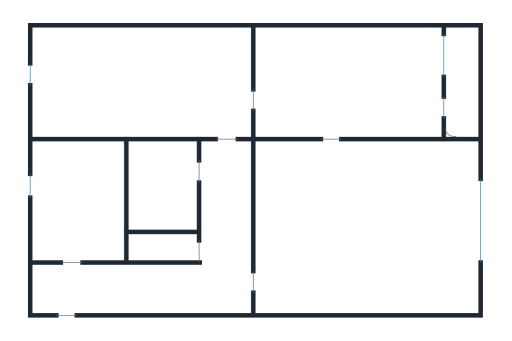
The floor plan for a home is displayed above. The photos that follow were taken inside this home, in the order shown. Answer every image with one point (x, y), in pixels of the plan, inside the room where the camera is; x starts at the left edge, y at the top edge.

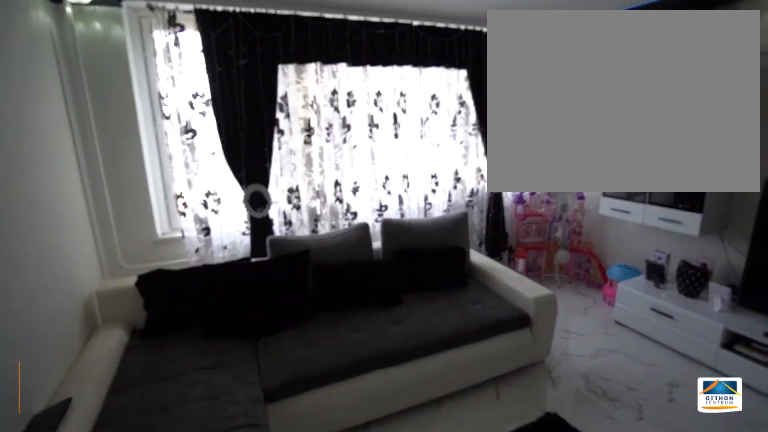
(363, 228)
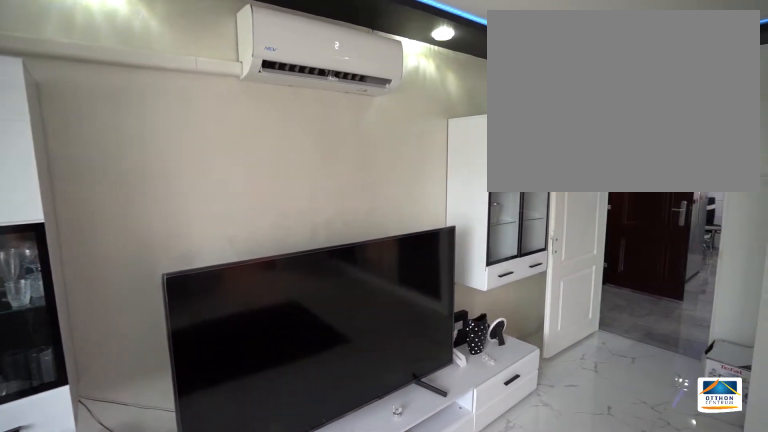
(363, 228)
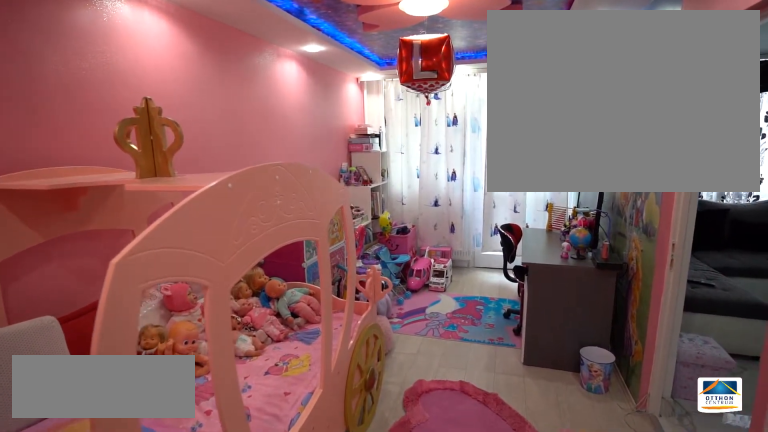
(346, 76)
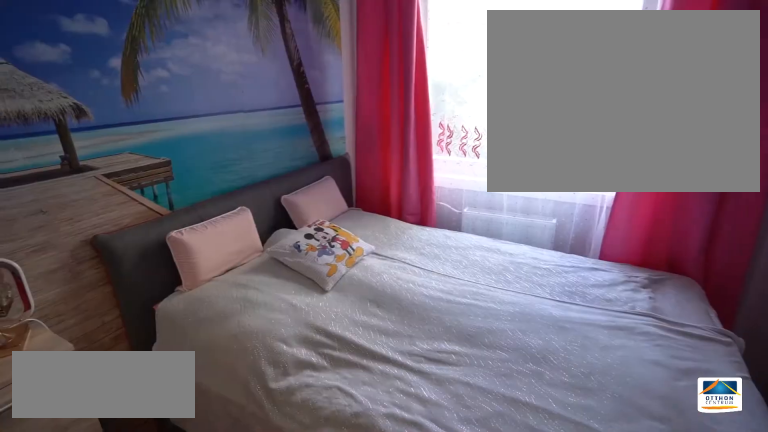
(140, 87)
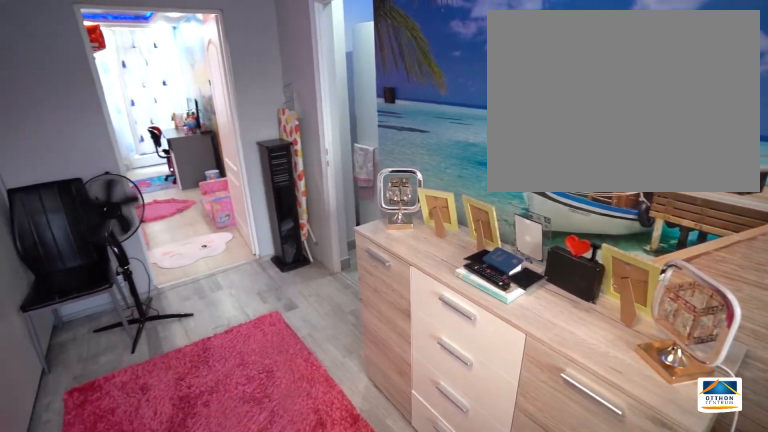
(140, 88)
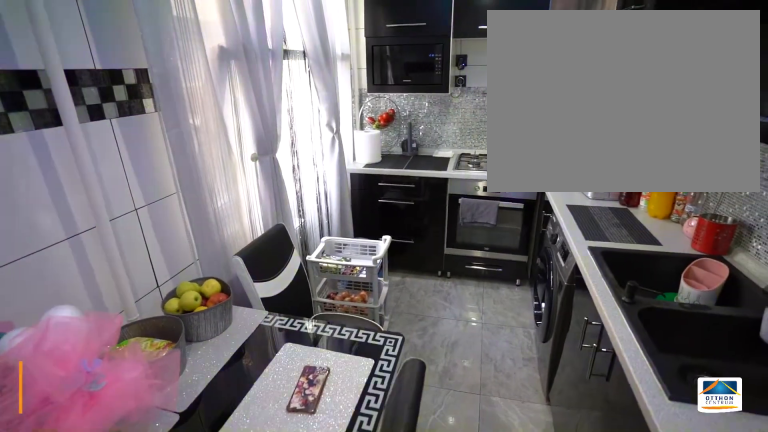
(74, 205)
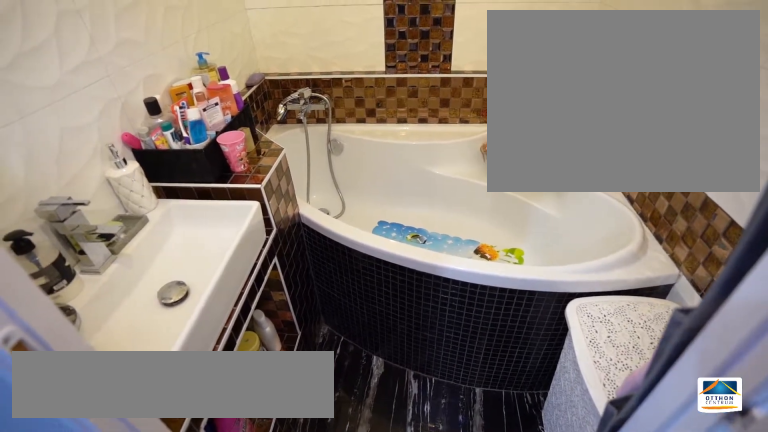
(164, 191)
